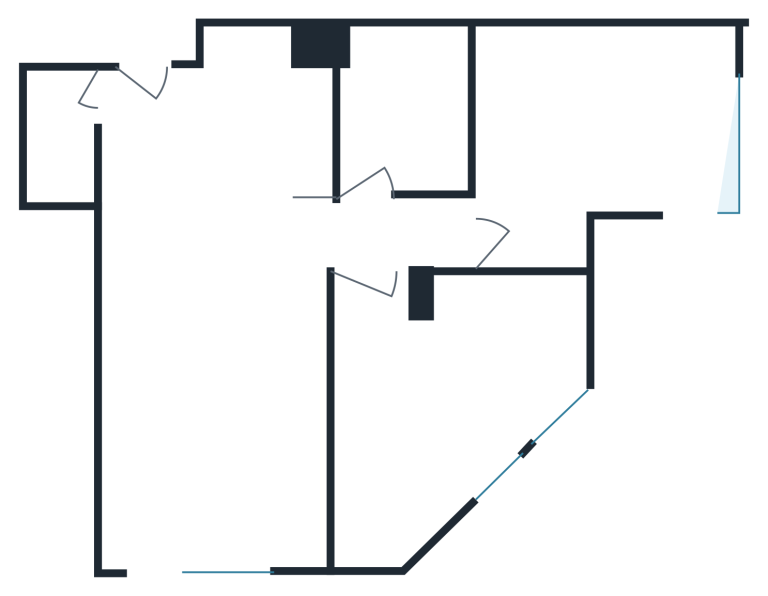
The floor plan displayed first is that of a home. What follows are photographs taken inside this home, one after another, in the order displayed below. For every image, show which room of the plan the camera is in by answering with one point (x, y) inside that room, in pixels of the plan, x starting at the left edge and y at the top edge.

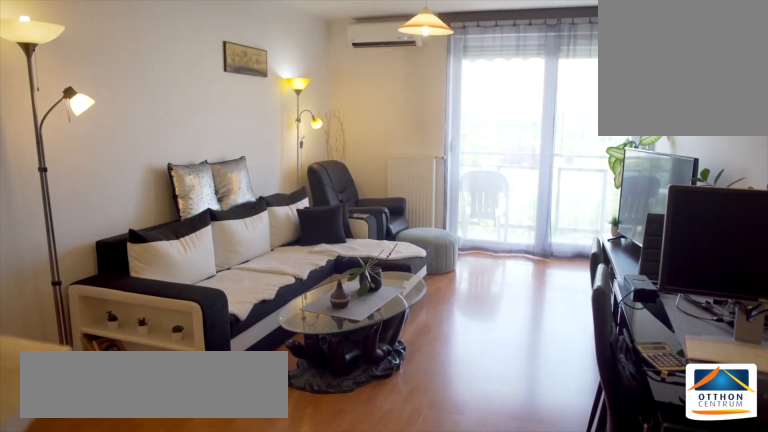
(212, 405)
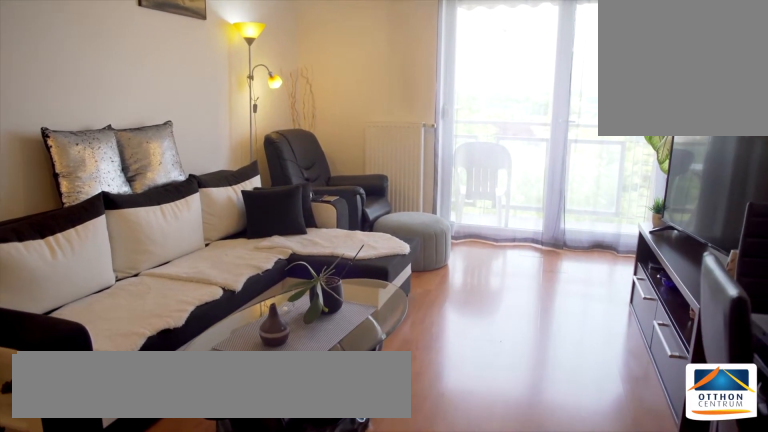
(211, 404)
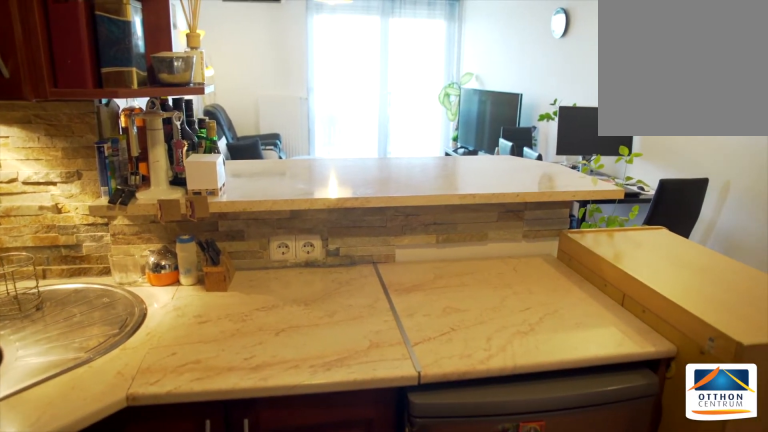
(211, 165)
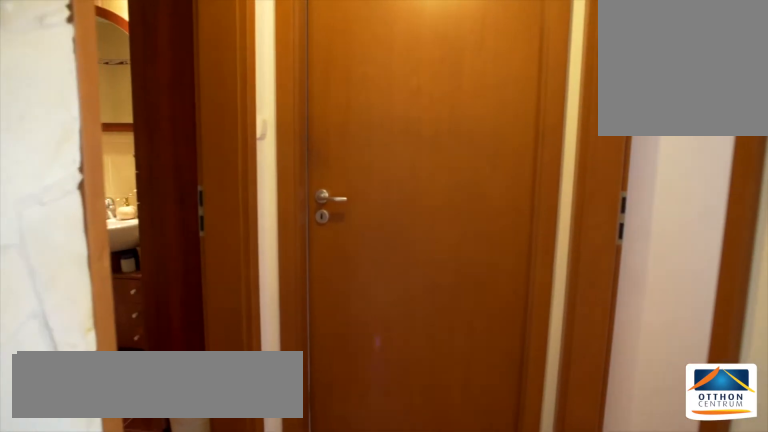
(323, 242)
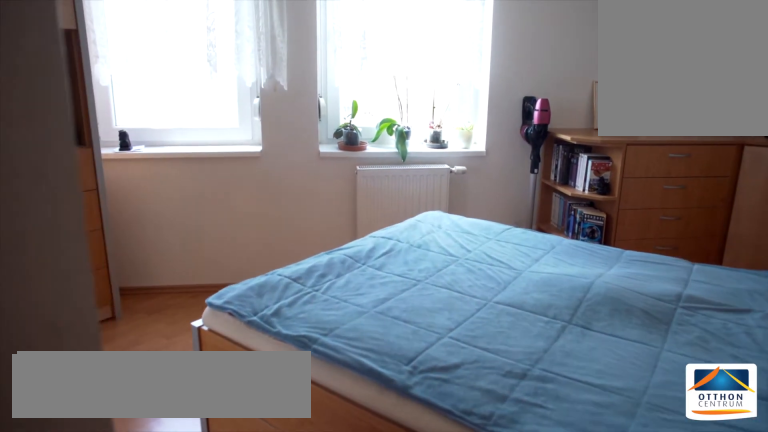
(451, 404)
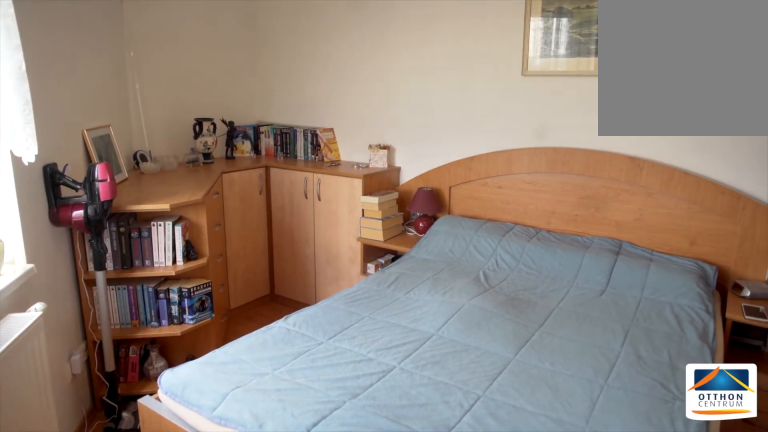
(451, 404)
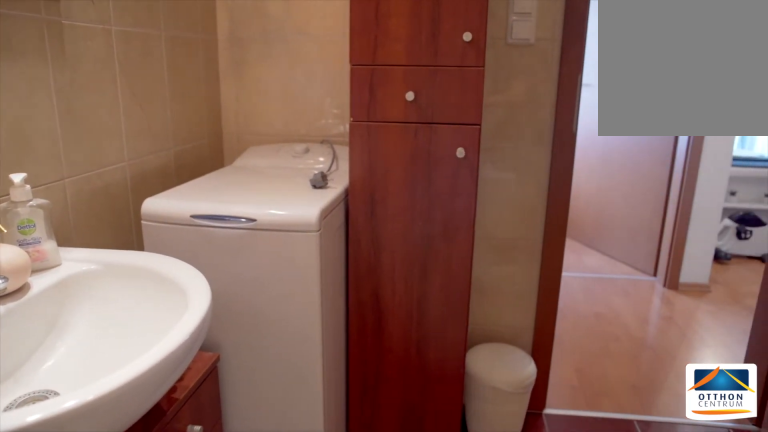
(401, 113)
